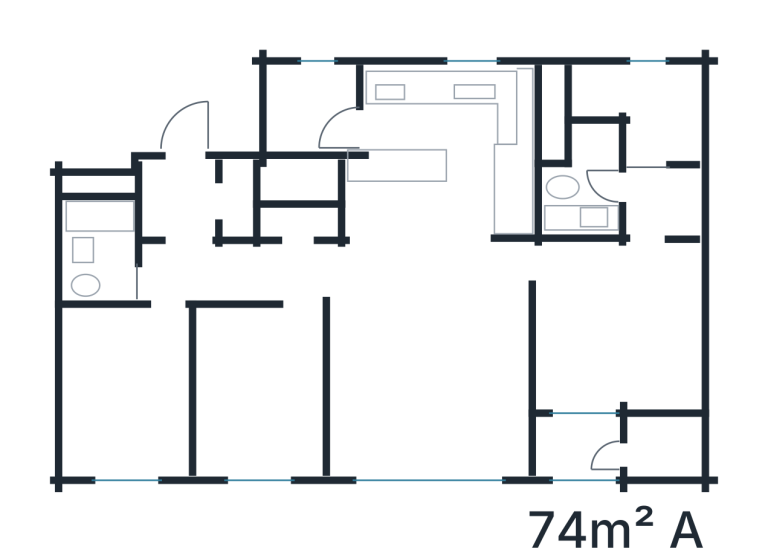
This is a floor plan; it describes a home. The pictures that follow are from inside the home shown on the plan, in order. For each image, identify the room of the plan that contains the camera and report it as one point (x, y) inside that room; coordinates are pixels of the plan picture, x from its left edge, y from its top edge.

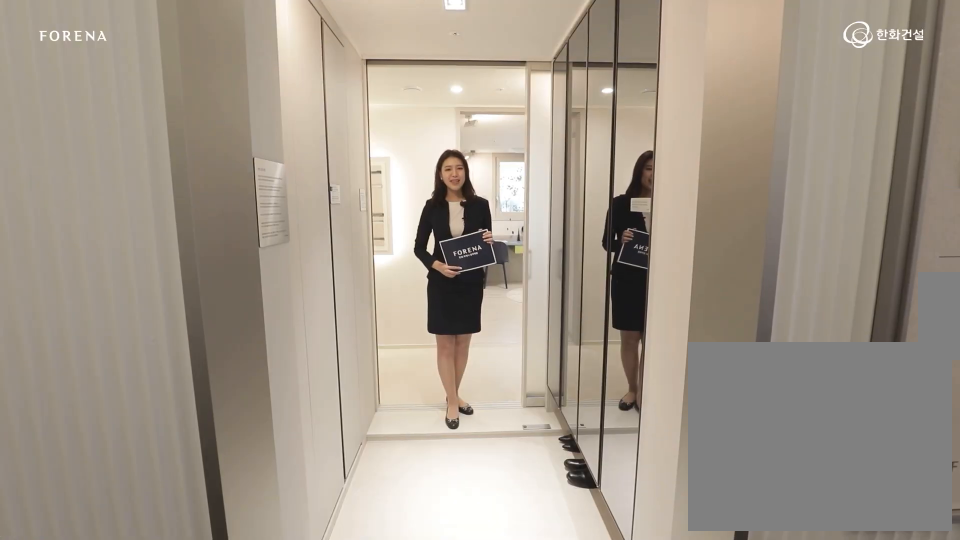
(187, 197)
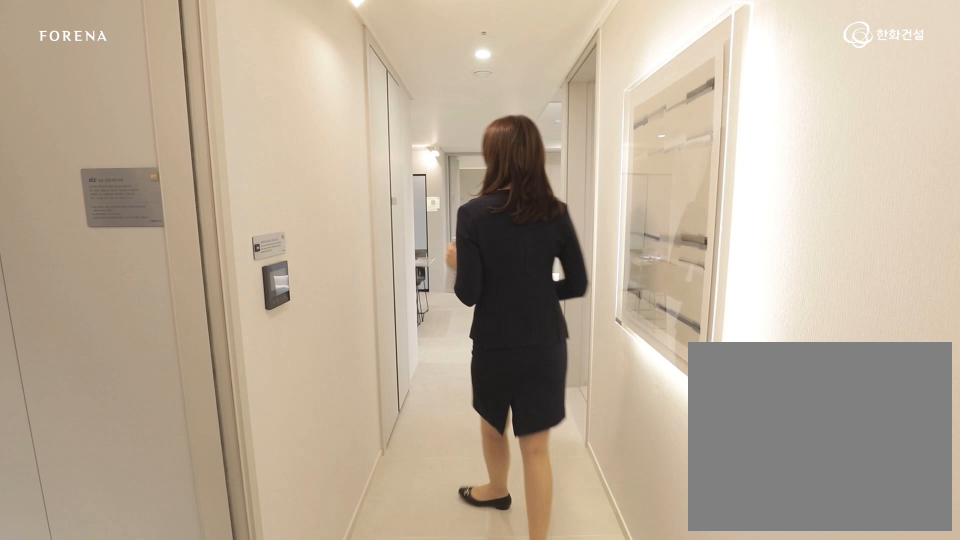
(274, 272)
